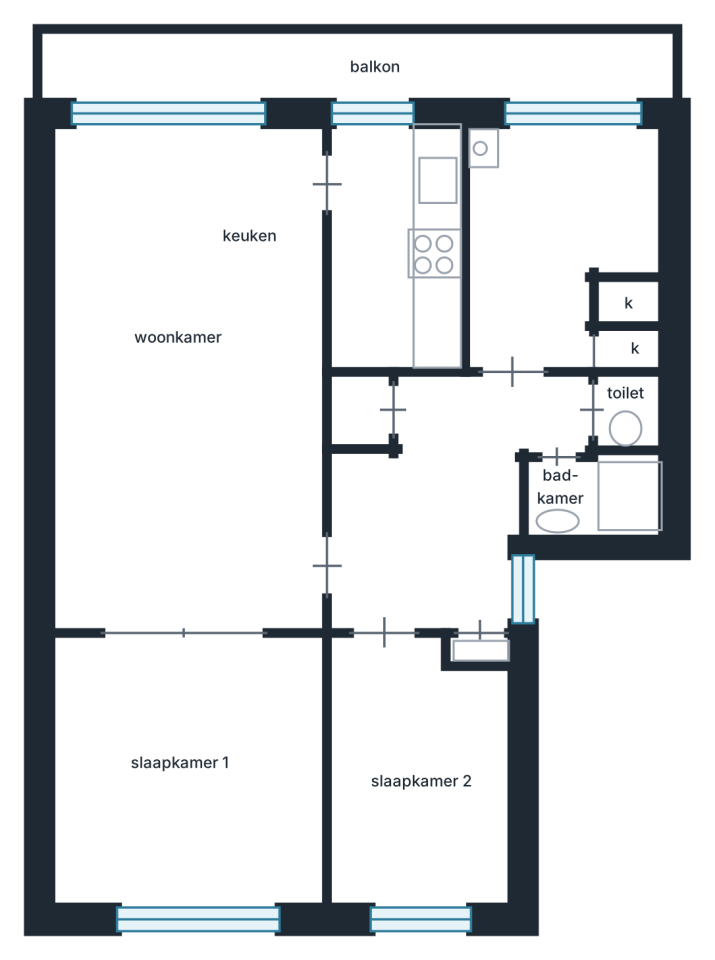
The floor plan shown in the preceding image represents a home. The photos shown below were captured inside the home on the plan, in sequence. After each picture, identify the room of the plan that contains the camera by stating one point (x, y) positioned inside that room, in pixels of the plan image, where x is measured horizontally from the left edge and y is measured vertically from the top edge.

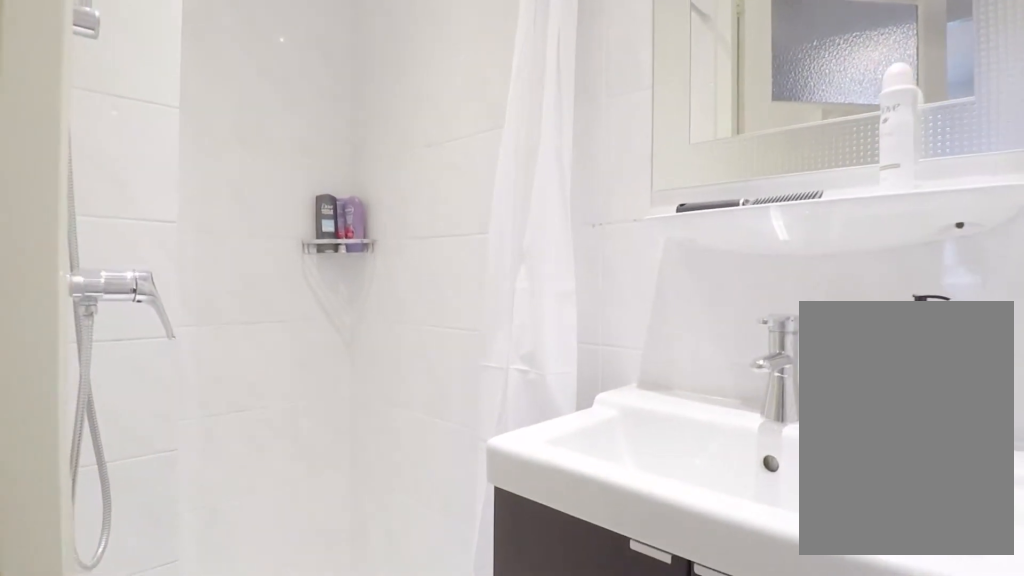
(596, 496)
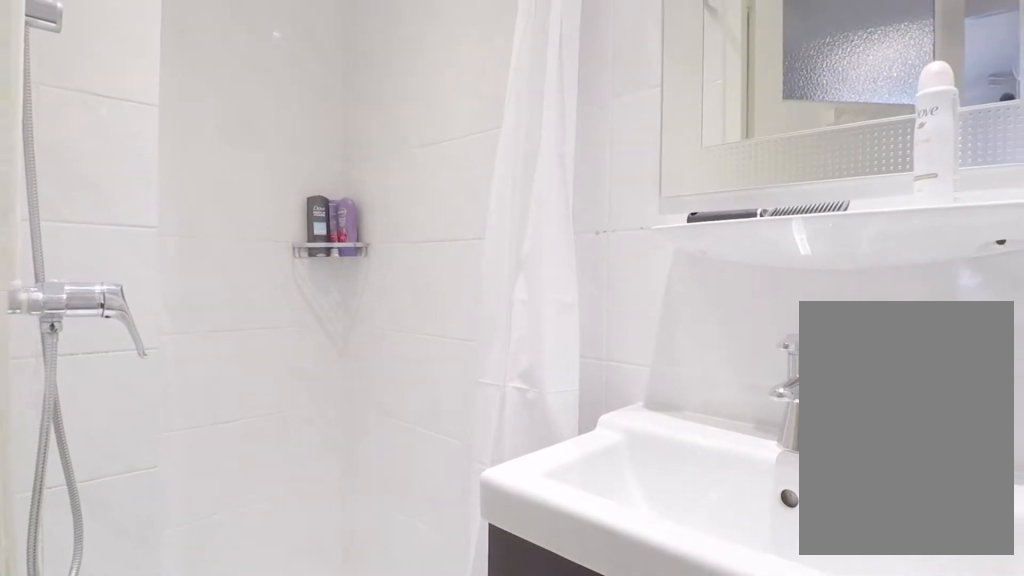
(596, 496)
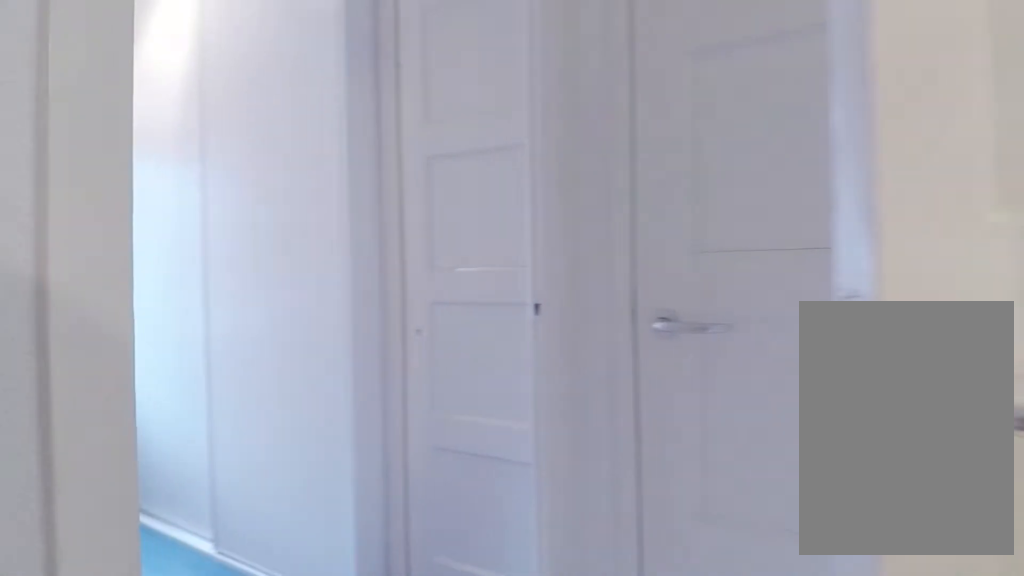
(445, 503)
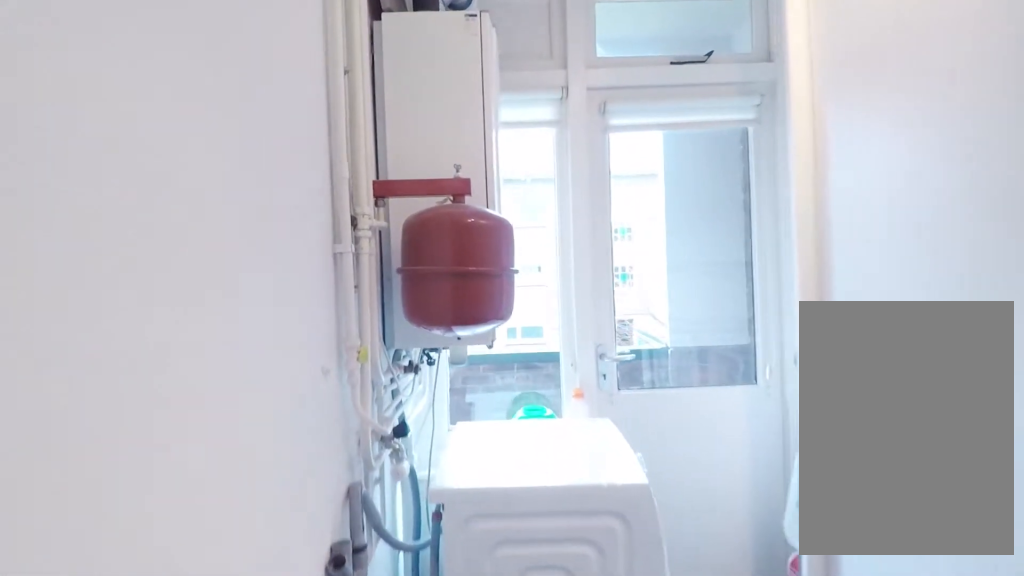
(554, 235)
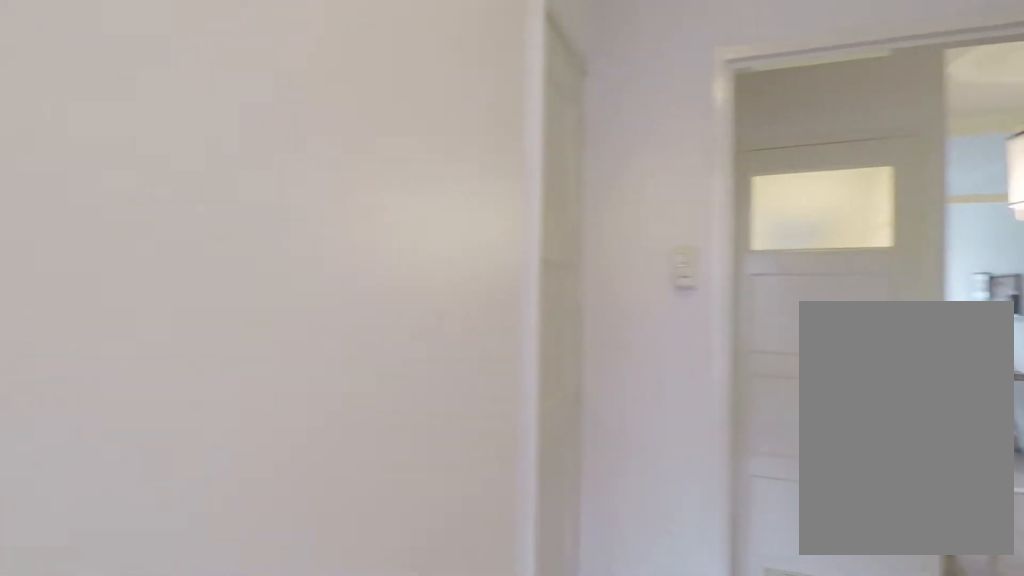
(554, 235)
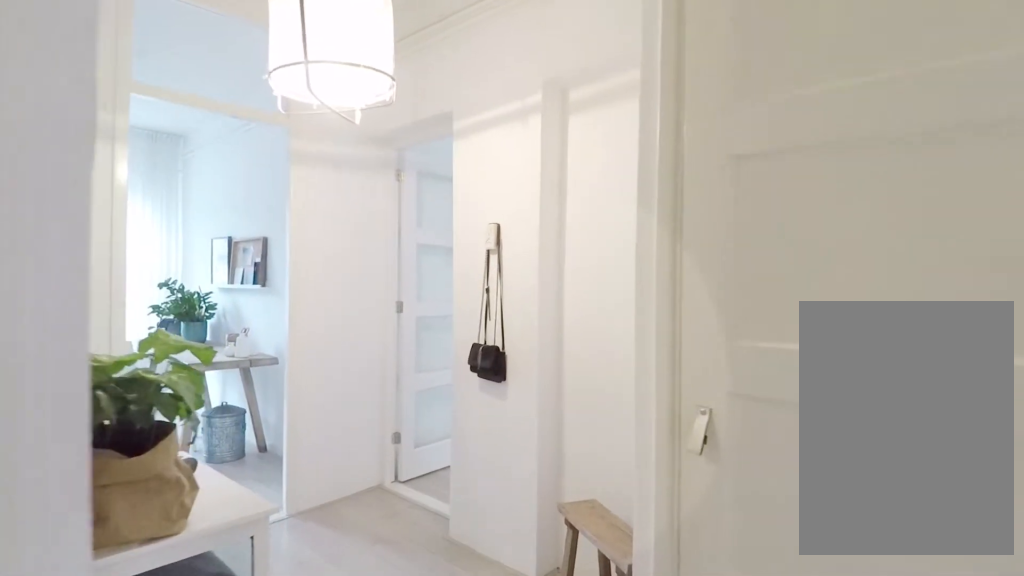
(446, 502)
